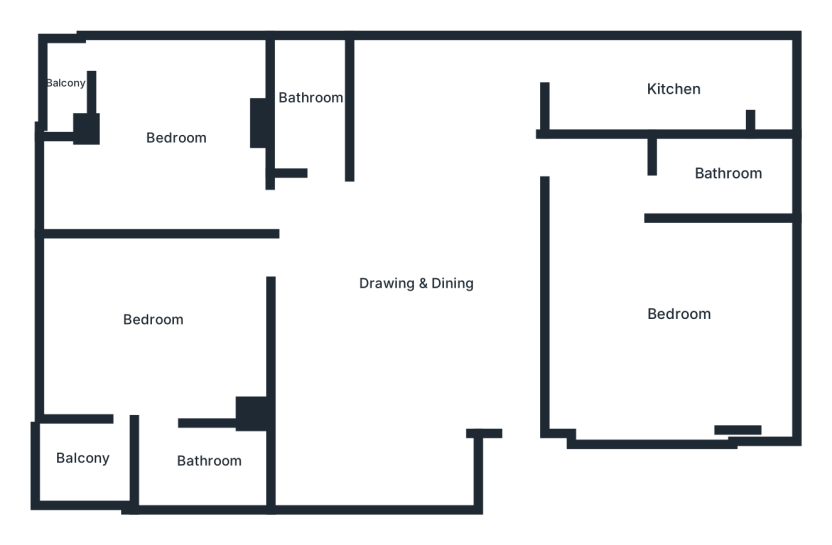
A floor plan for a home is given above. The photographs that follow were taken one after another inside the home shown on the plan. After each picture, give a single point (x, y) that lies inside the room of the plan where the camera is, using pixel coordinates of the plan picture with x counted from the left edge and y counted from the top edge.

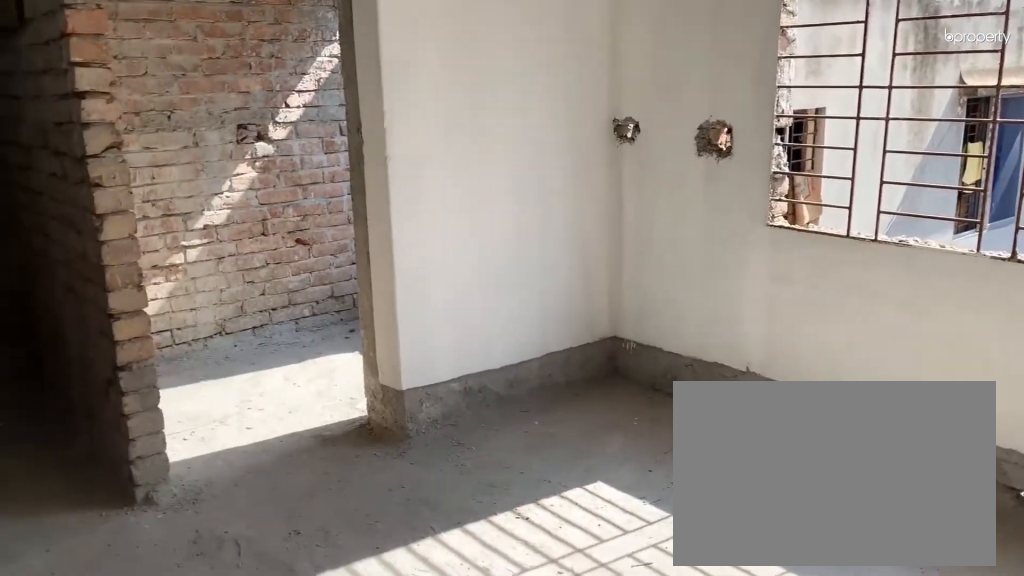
(158, 320)
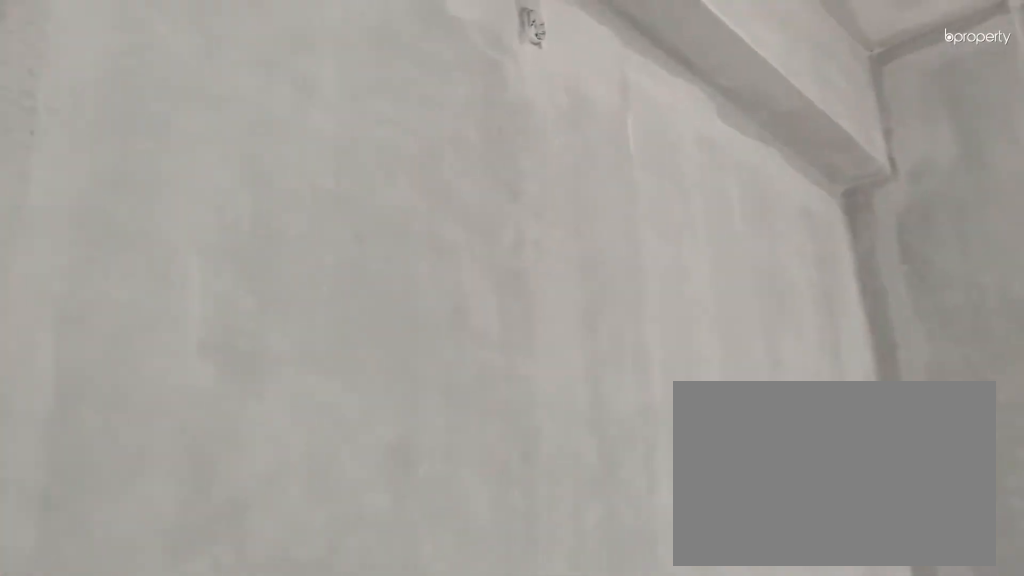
(158, 320)
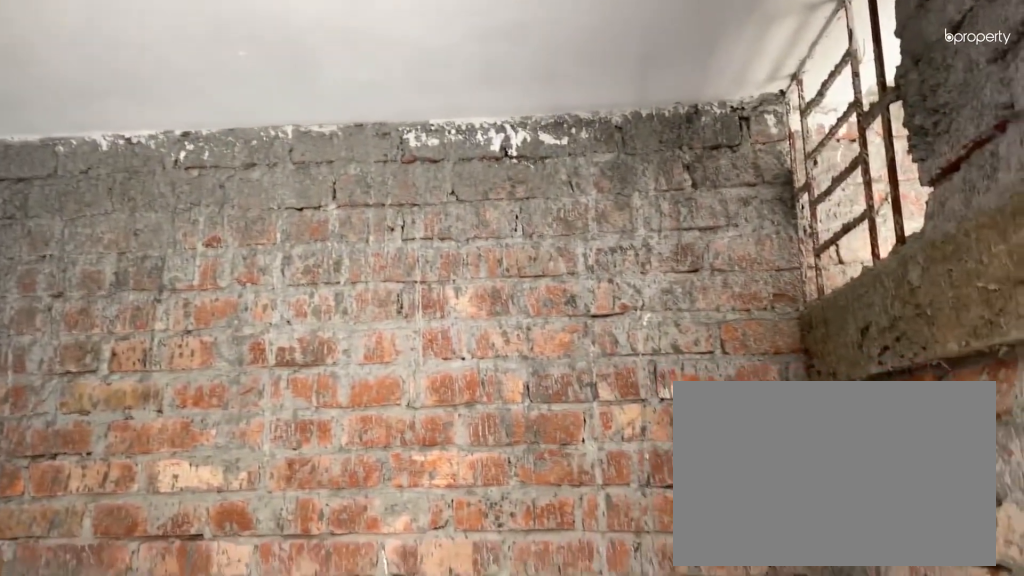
(204, 459)
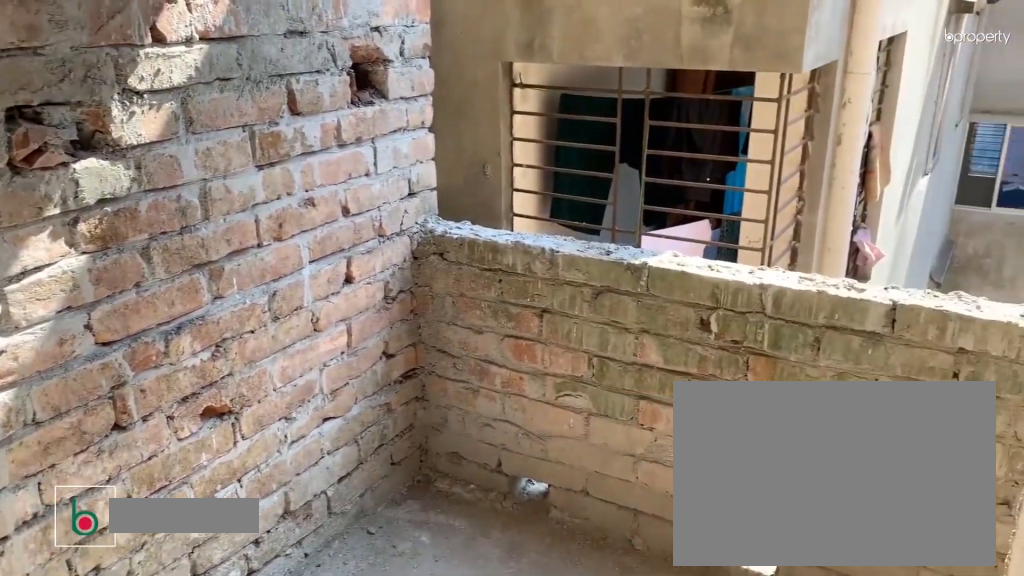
(79, 459)
